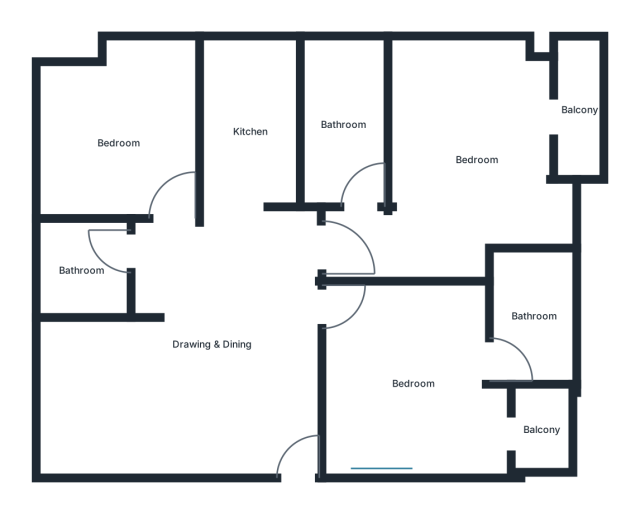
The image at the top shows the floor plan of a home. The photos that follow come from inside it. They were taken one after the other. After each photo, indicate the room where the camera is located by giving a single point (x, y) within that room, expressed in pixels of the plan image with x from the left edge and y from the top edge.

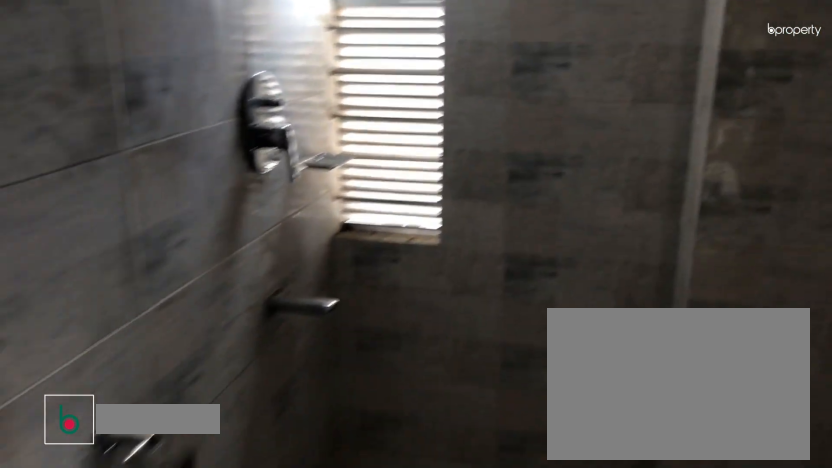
(343, 123)
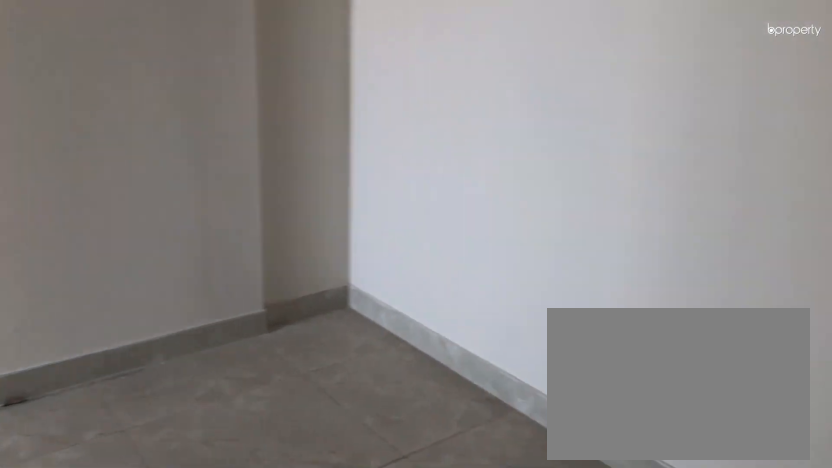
(415, 383)
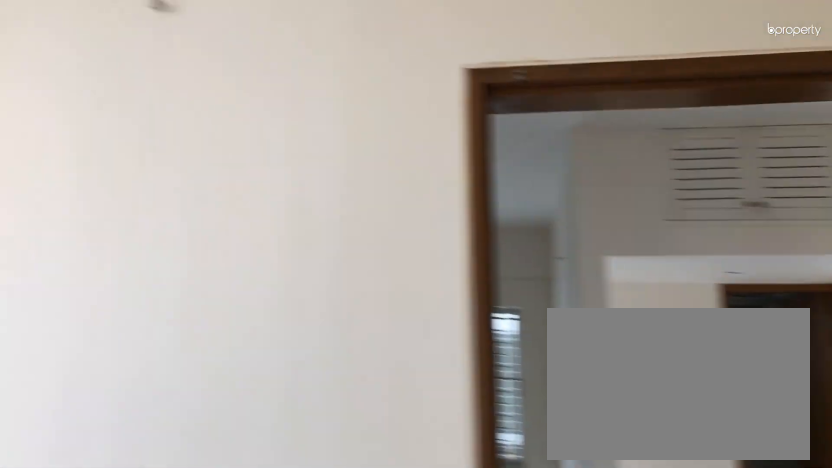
(415, 383)
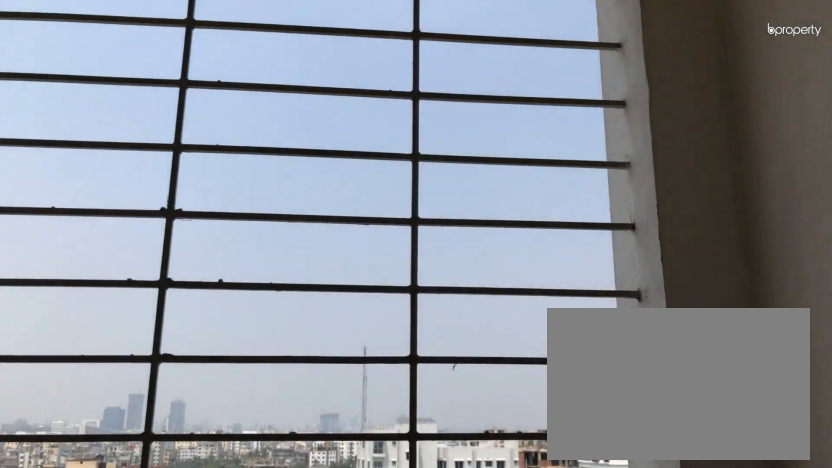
(546, 429)
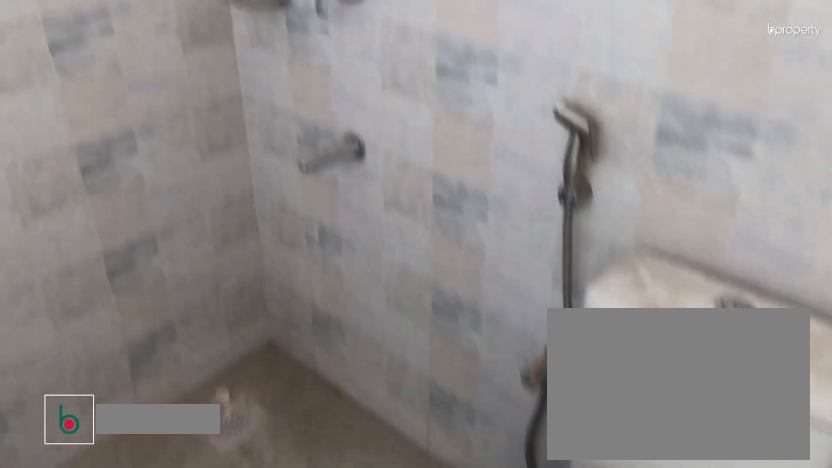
(534, 316)
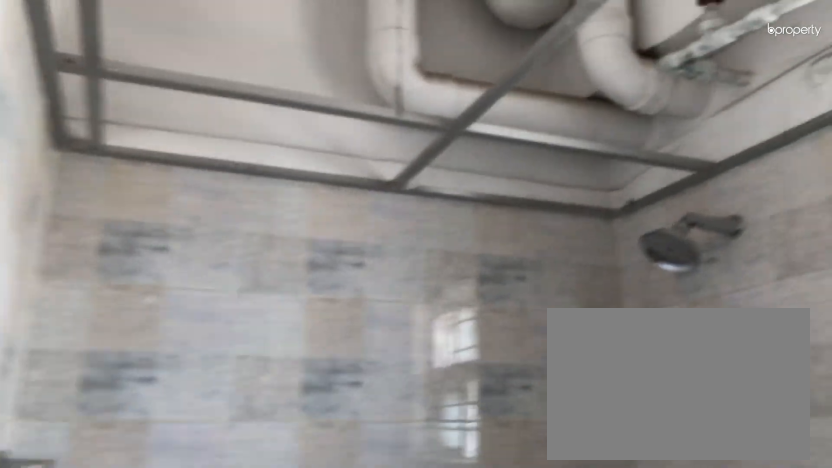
(534, 316)
